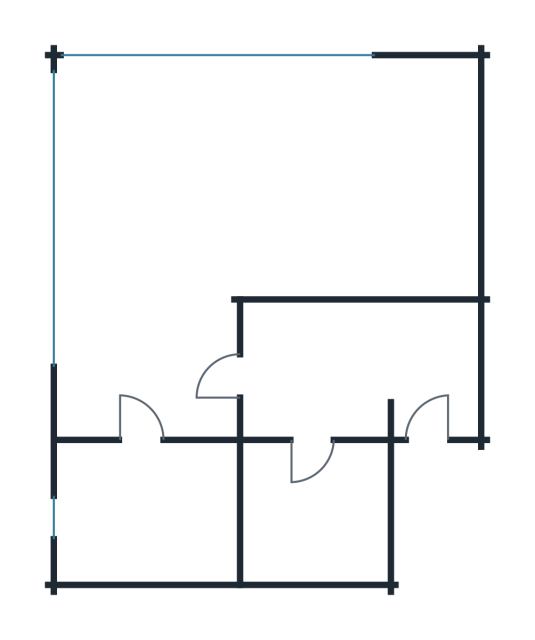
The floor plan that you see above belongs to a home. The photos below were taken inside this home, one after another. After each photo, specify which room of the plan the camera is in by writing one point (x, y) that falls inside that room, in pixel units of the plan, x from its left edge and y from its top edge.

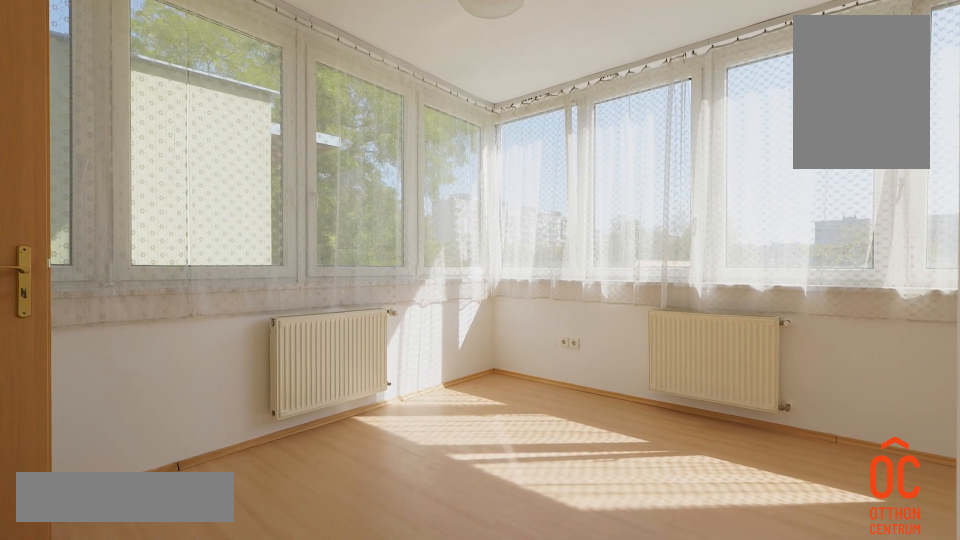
(178, 198)
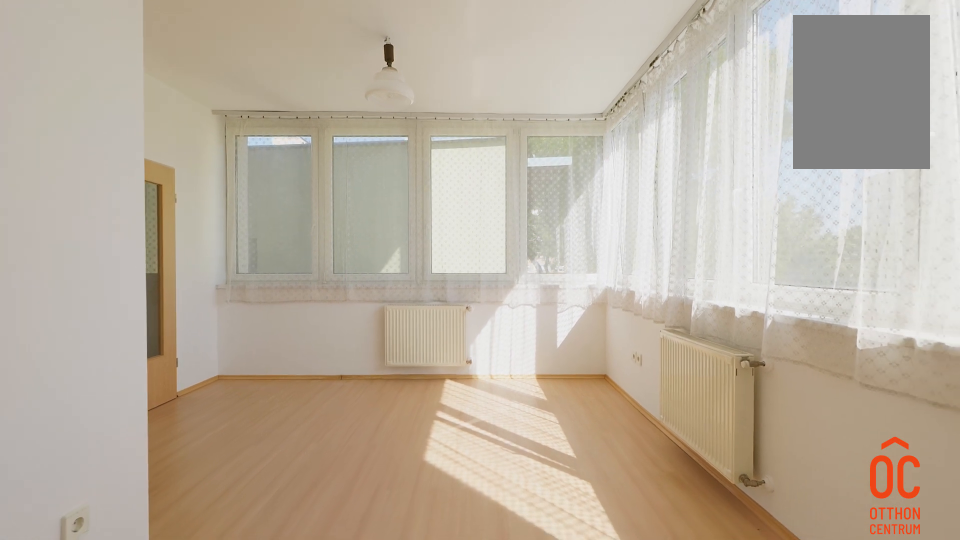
(178, 198)
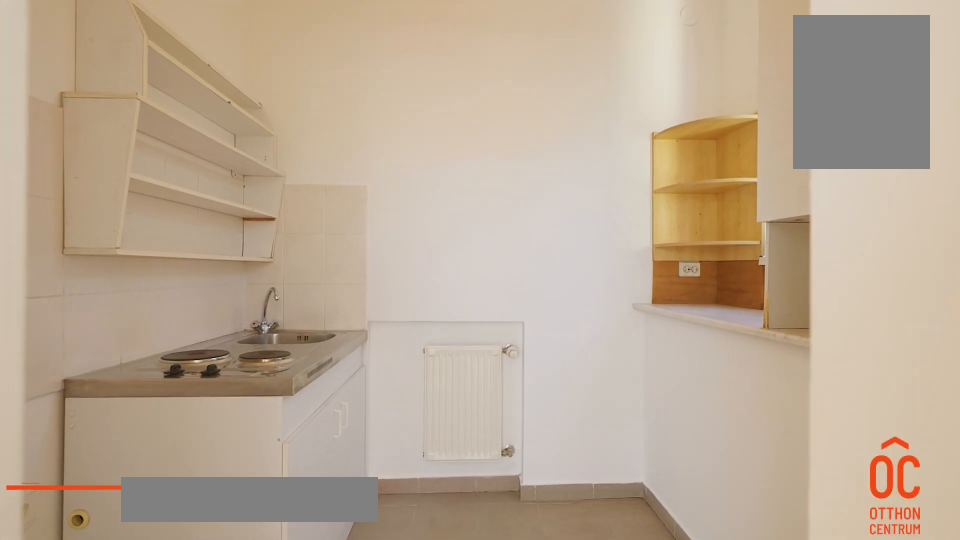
(178, 514)
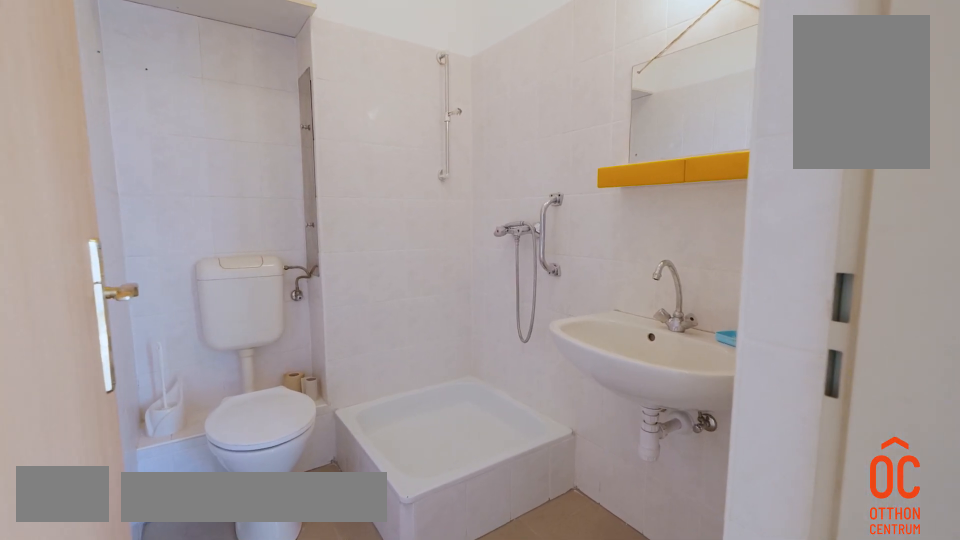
(317, 514)
